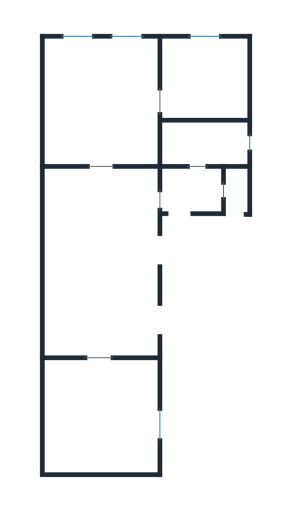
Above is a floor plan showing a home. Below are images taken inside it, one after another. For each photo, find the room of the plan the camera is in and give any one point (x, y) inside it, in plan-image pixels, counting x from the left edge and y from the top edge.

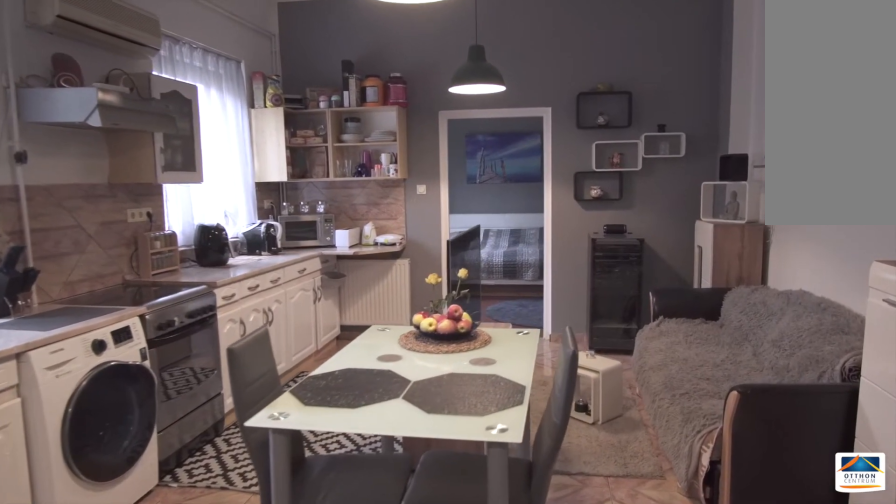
(95, 261)
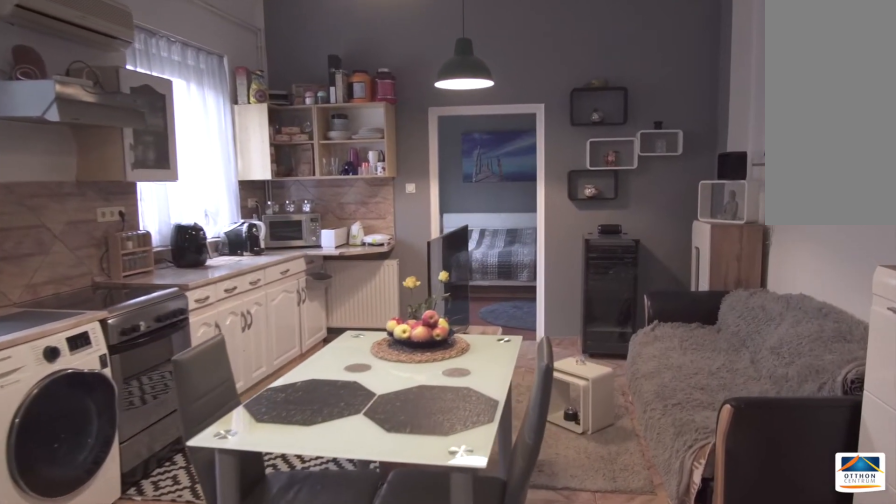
(95, 261)
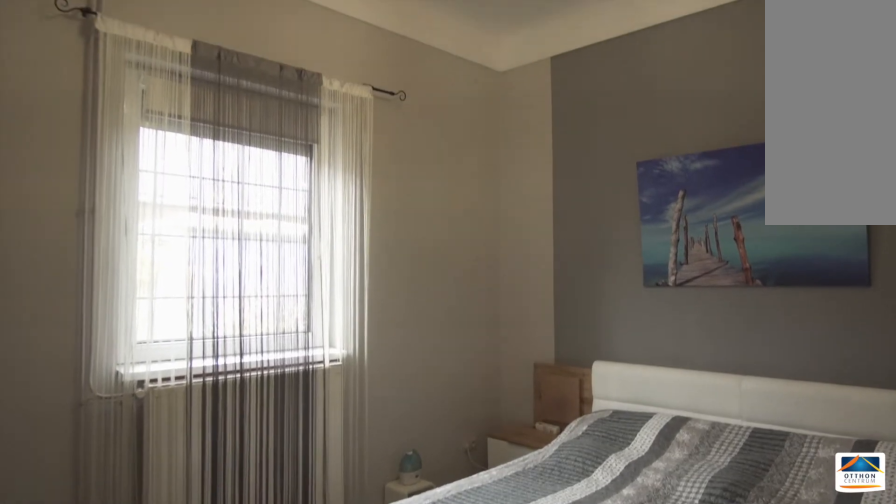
(95, 419)
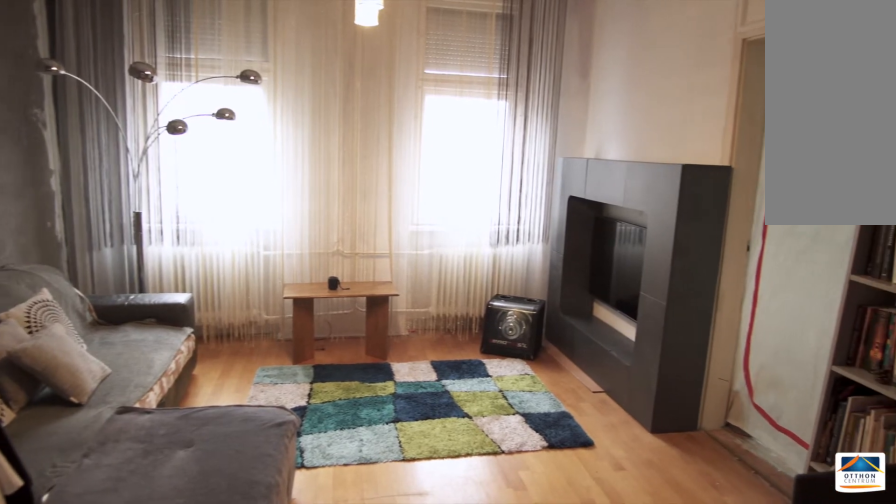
(95, 94)
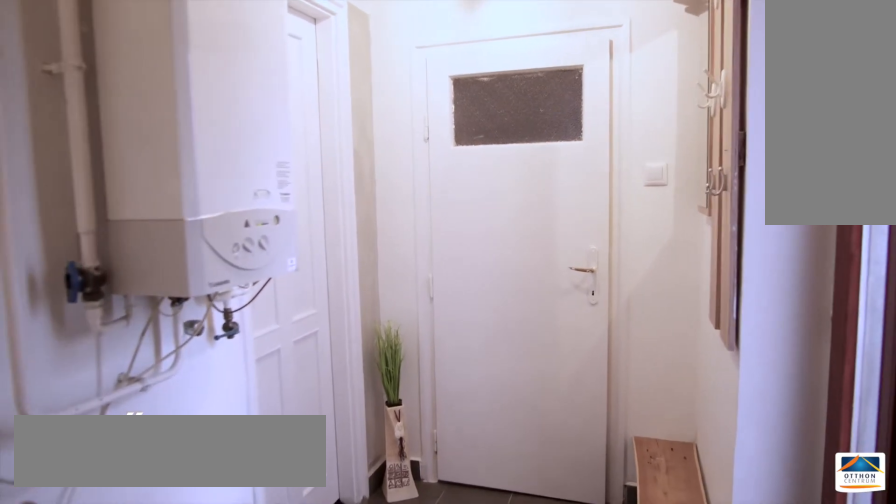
(188, 190)
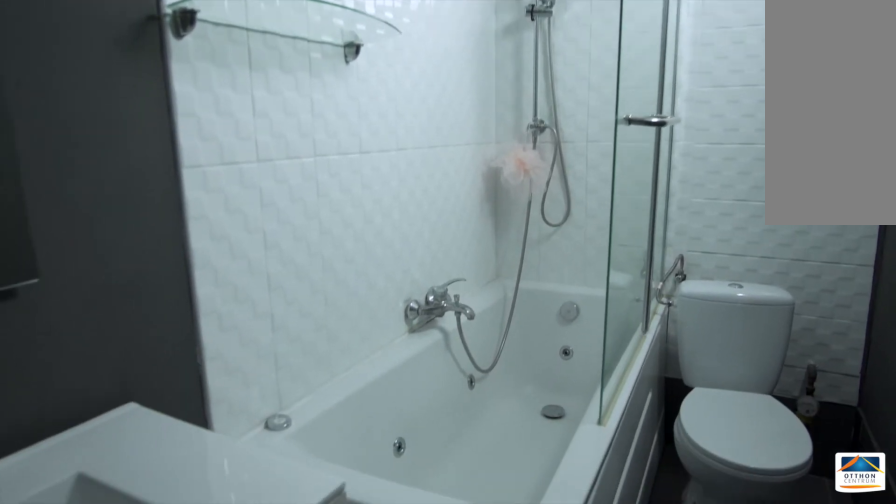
(208, 143)
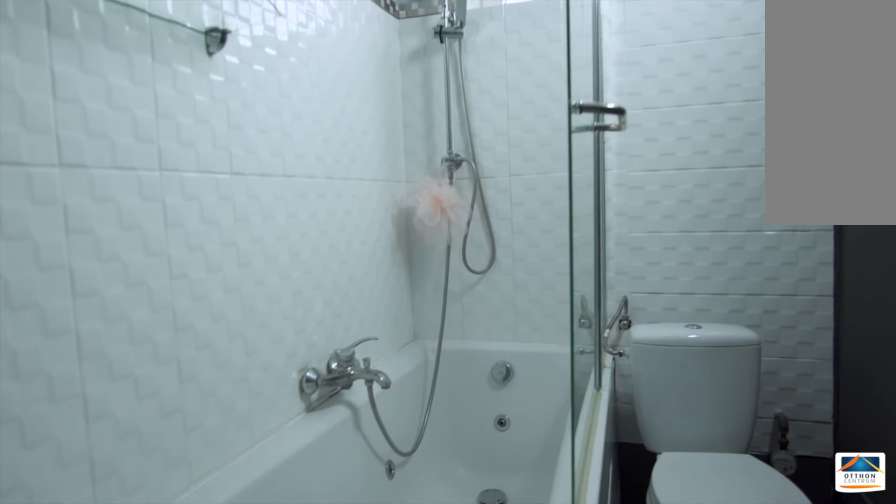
(207, 143)
